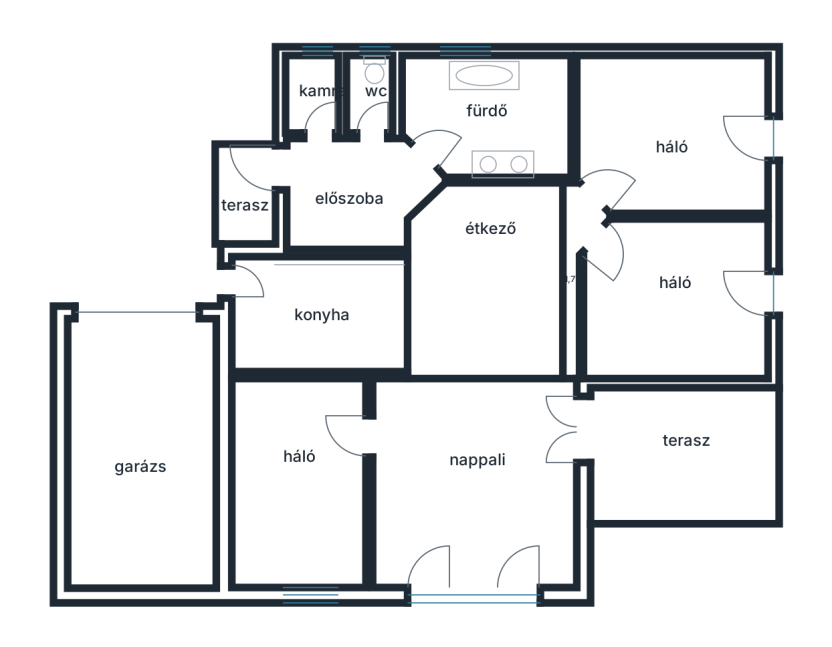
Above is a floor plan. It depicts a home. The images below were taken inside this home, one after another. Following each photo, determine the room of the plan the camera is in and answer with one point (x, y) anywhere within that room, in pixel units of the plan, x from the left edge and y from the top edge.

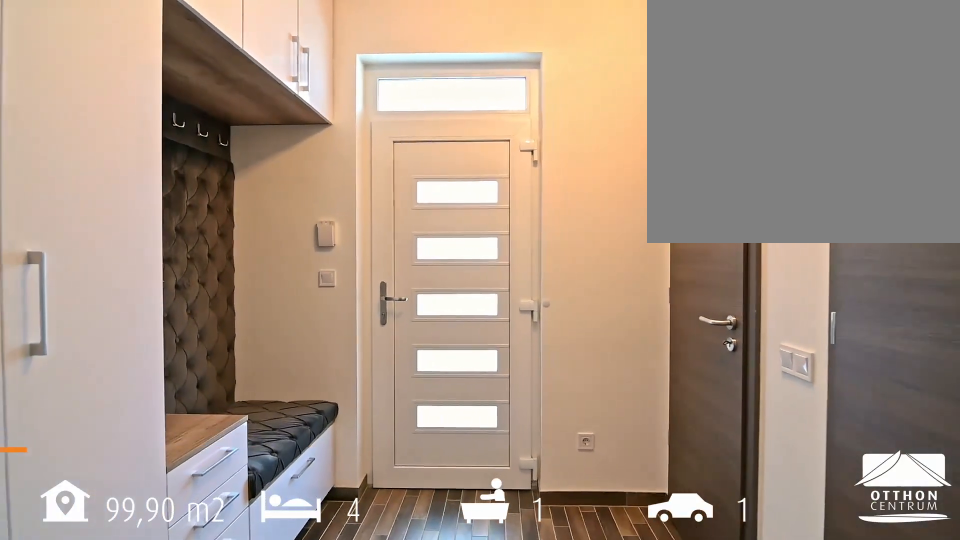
(351, 193)
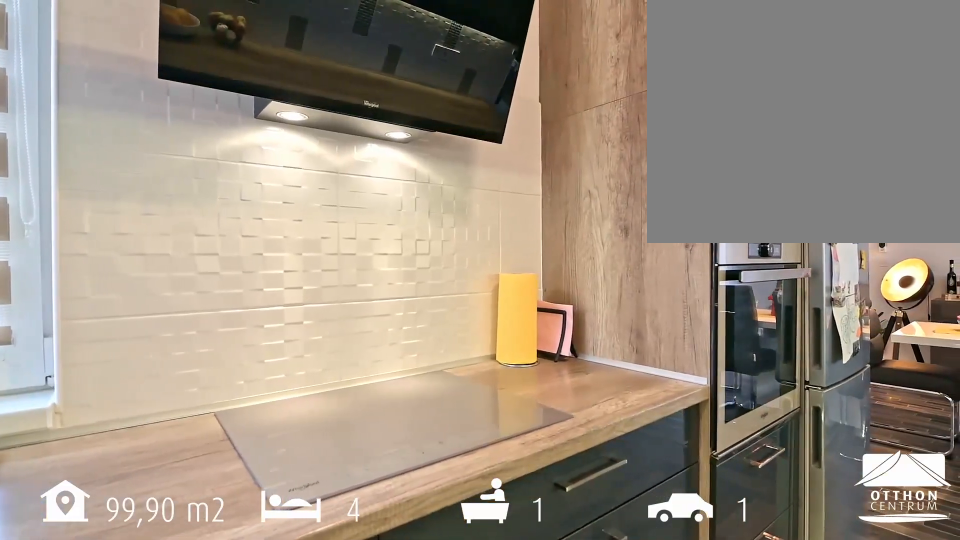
(319, 317)
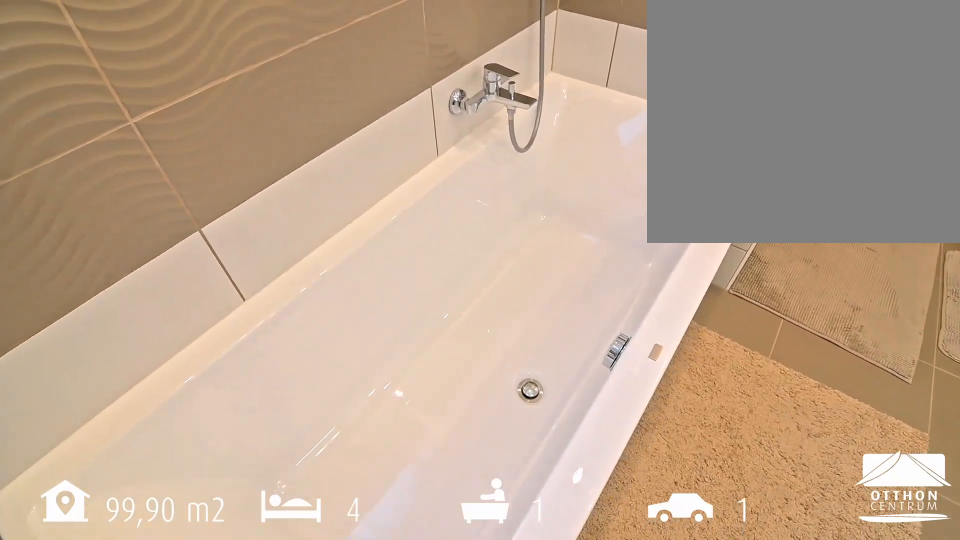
(495, 117)
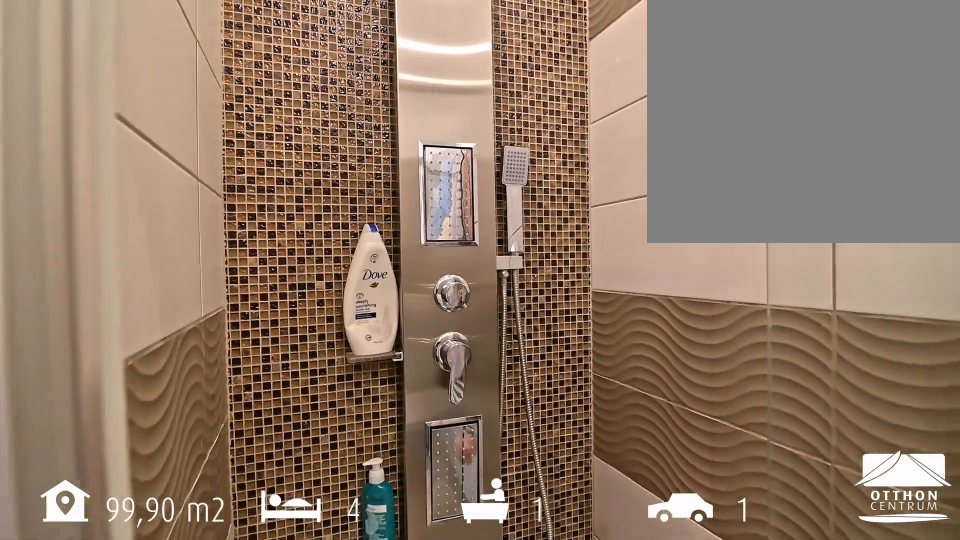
(495, 117)
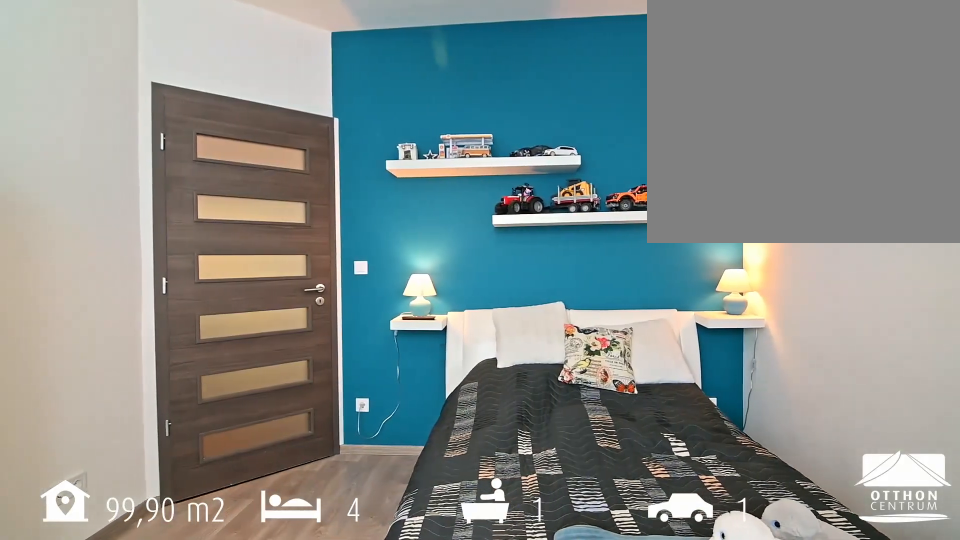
(679, 141)
